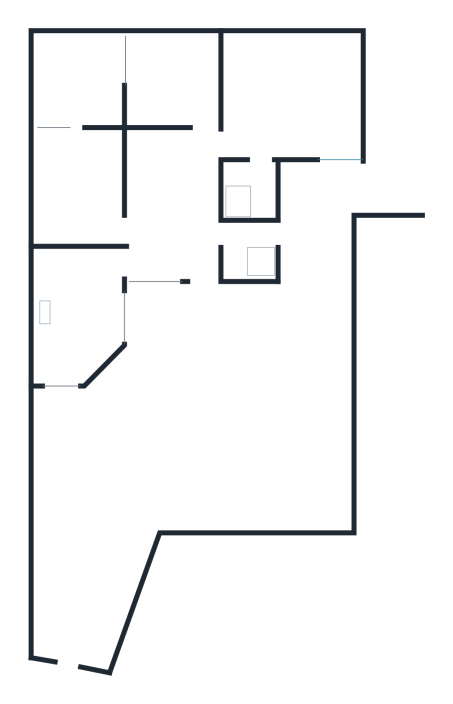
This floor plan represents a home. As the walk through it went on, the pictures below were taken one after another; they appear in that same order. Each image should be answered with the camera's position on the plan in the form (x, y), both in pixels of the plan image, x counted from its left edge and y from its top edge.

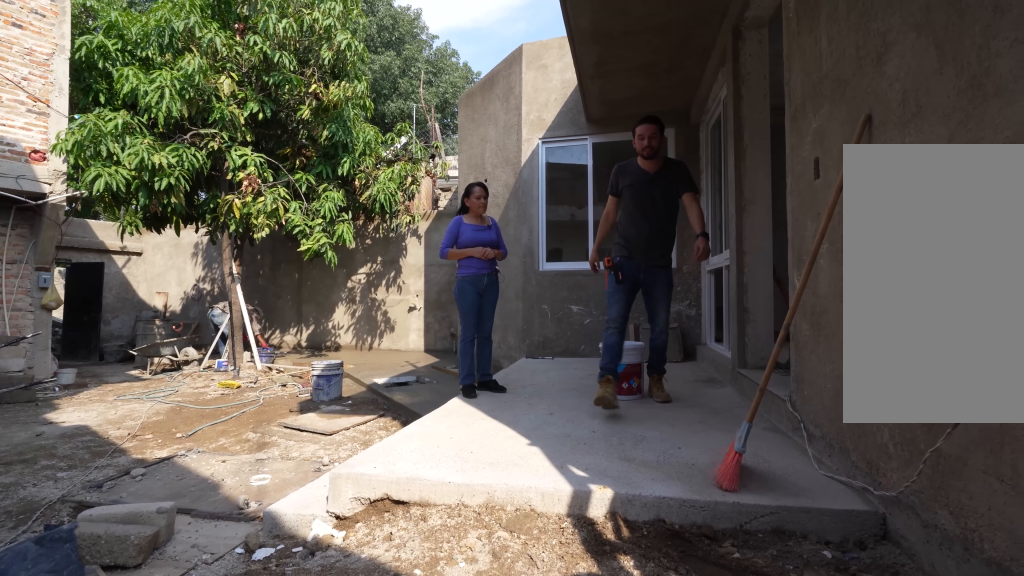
(326, 318)
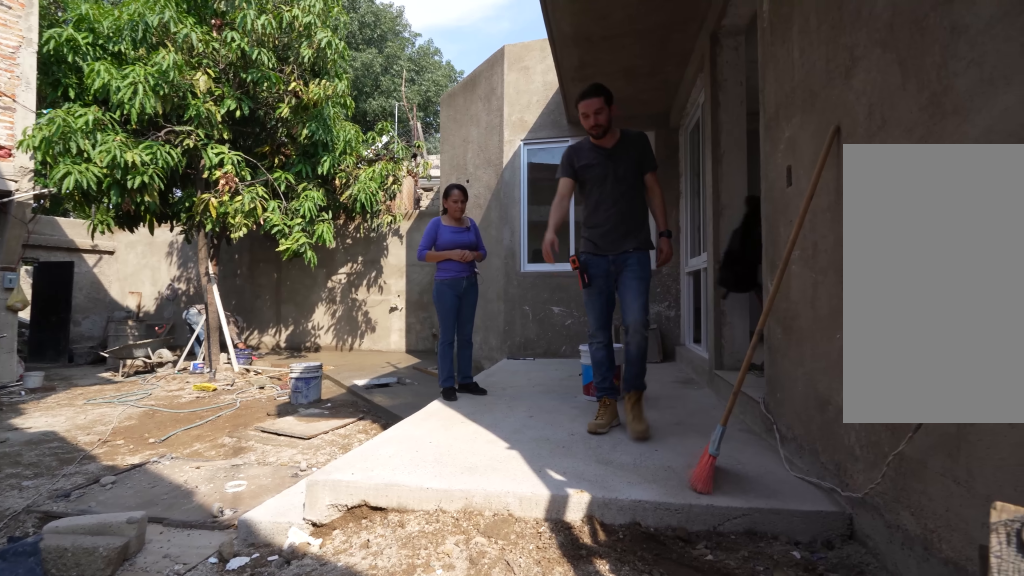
(326, 318)
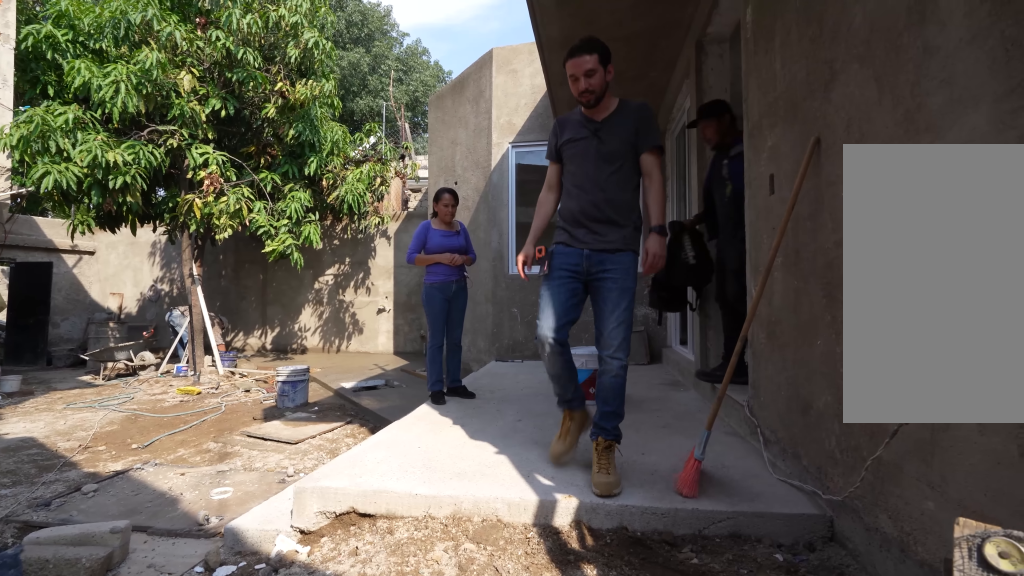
(326, 318)
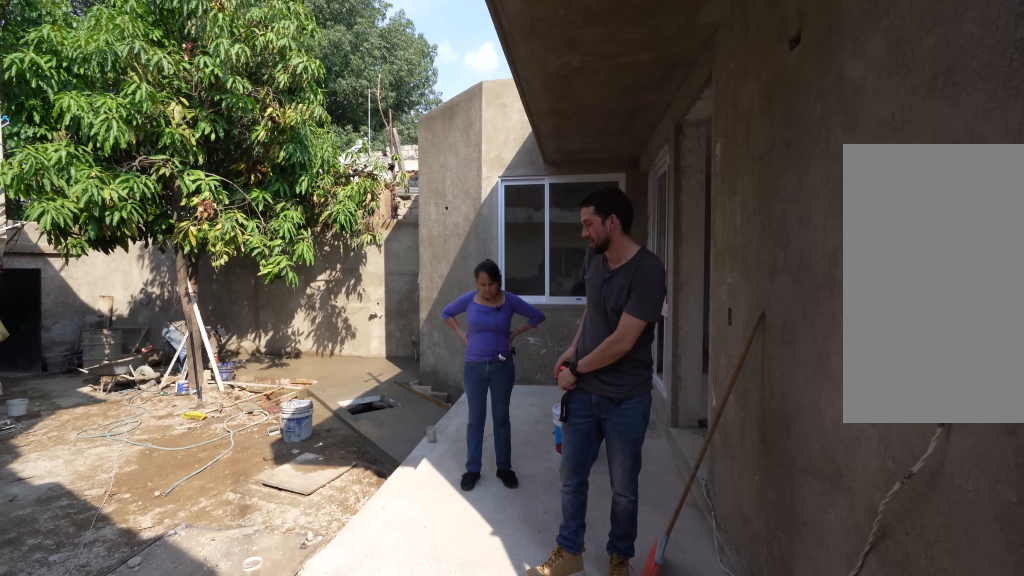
(327, 319)
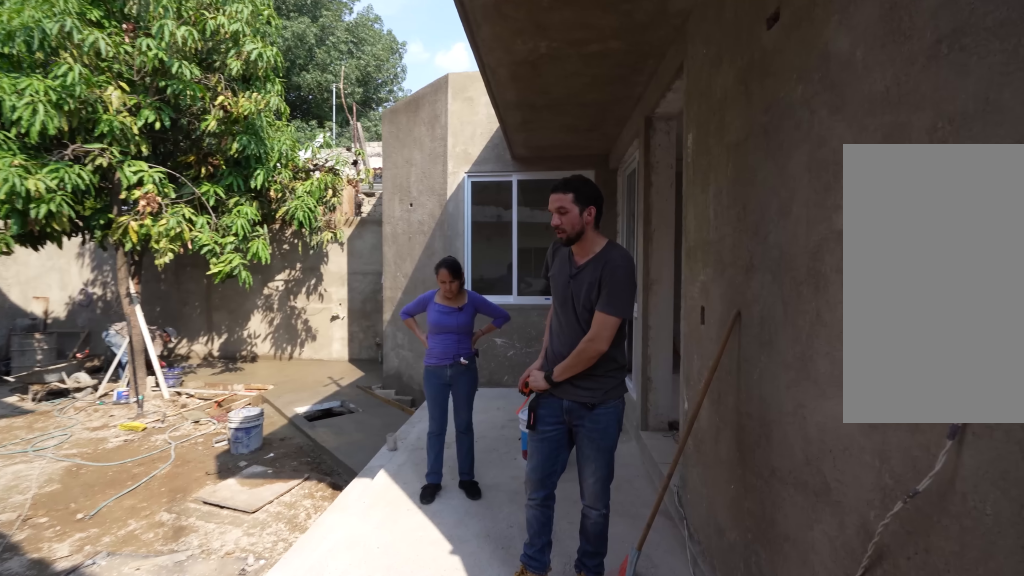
(326, 318)
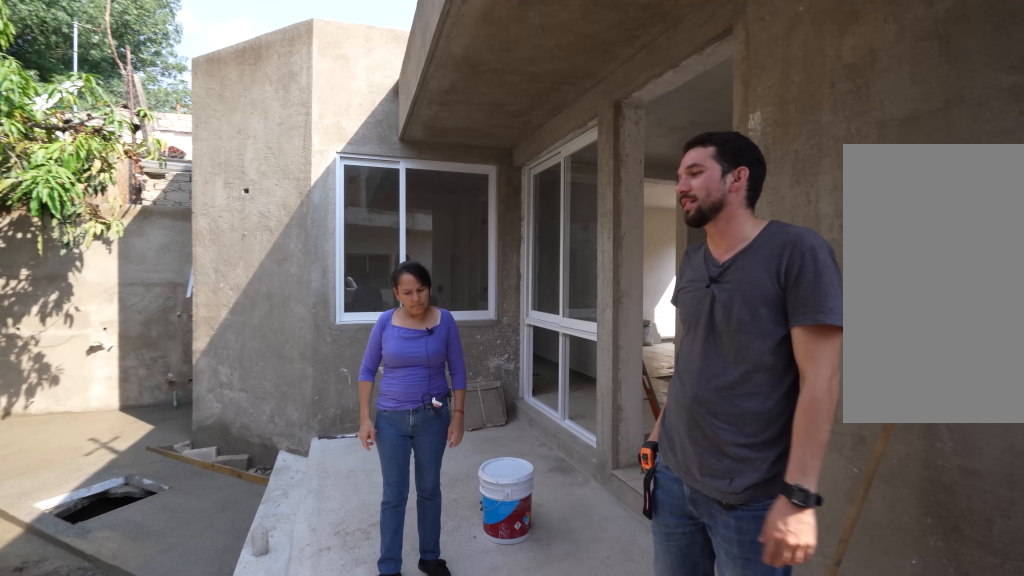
(310, 327)
